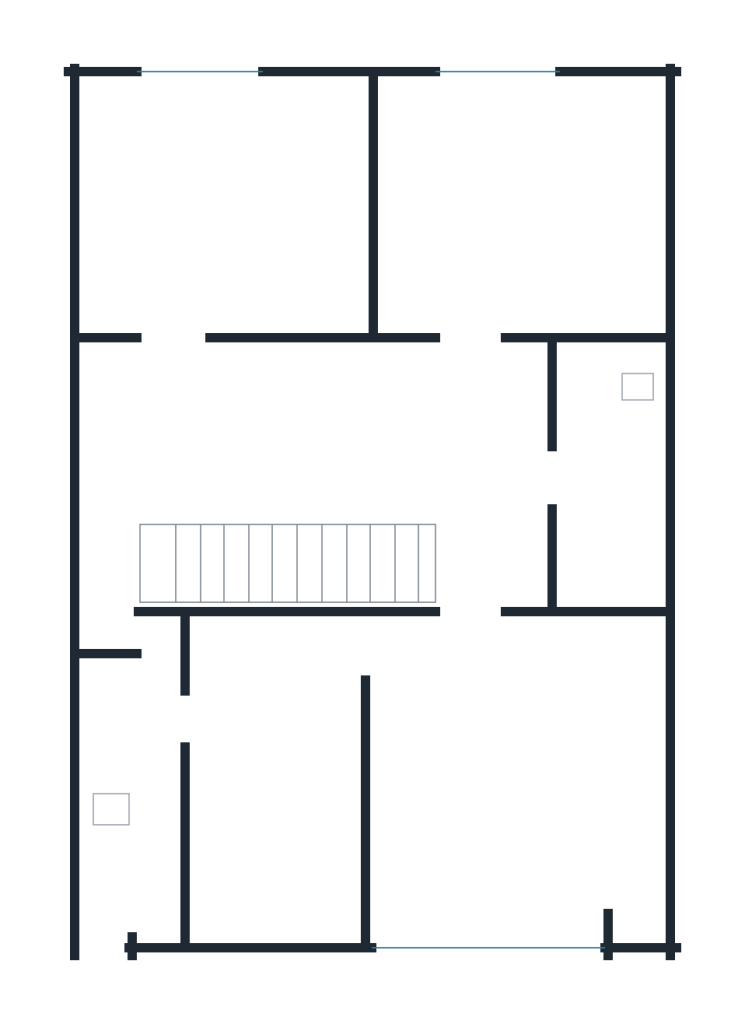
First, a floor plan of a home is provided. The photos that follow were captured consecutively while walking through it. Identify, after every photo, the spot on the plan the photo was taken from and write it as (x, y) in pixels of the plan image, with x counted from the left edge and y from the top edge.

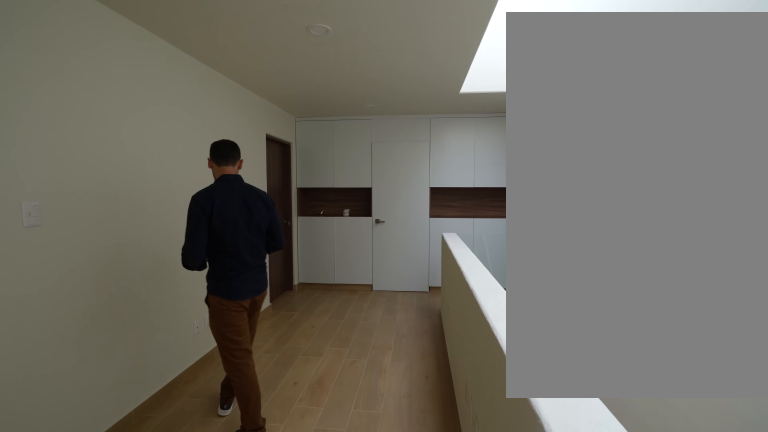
(105, 533)
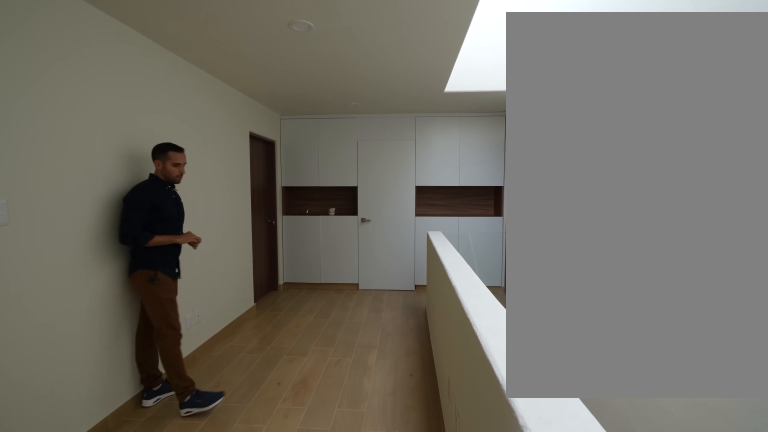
(105, 526)
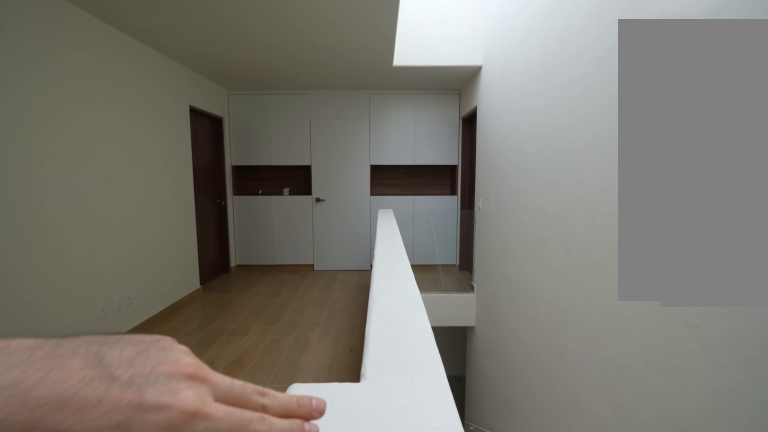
(106, 513)
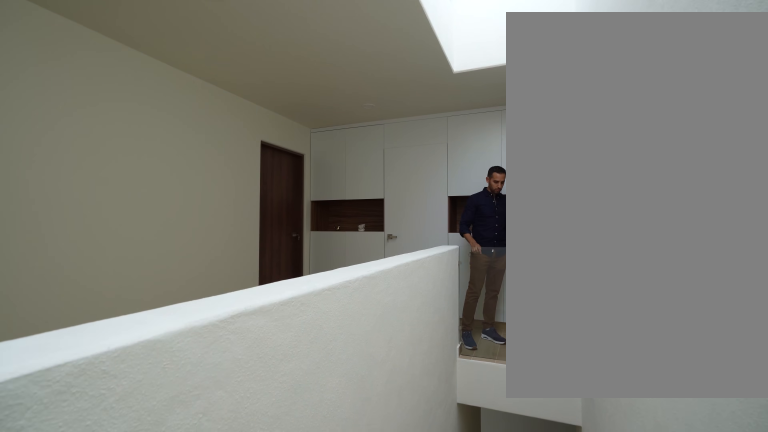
(140, 532)
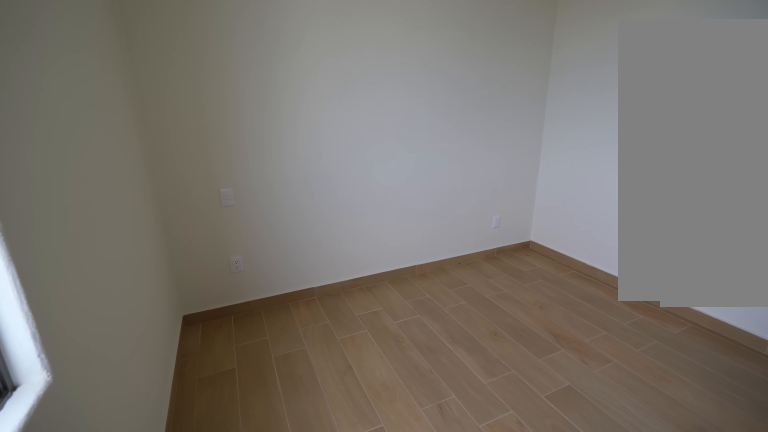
(452, 106)
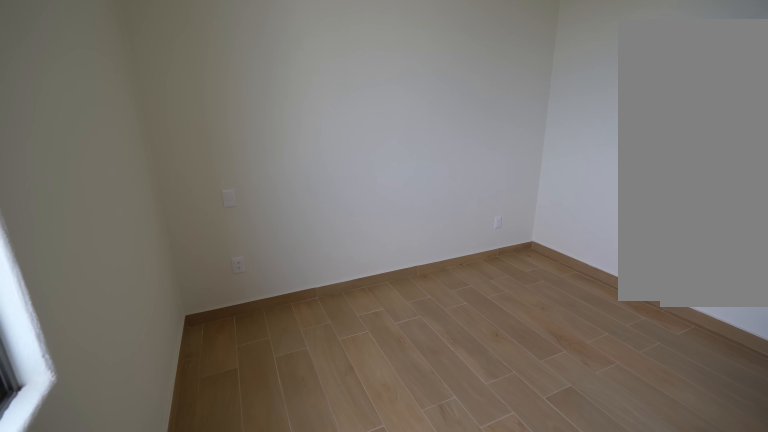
(452, 104)
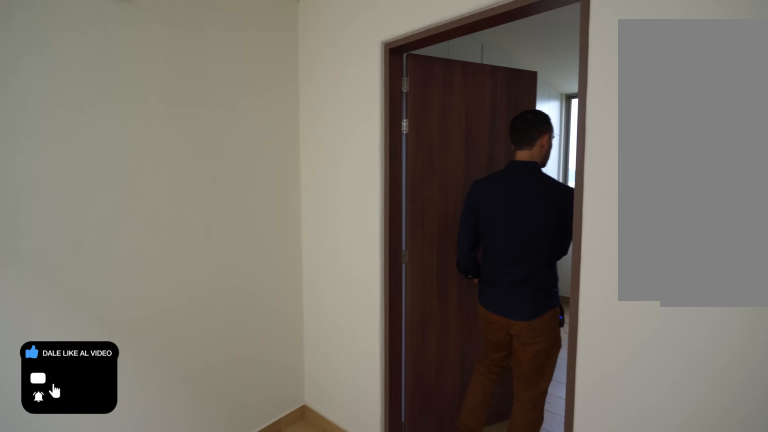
(196, 367)
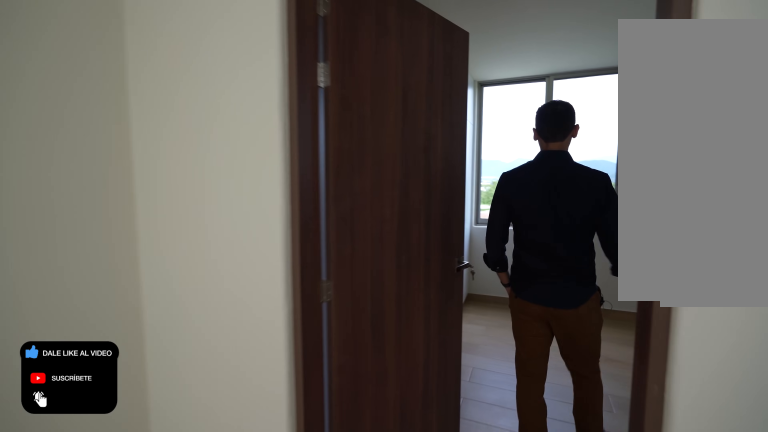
(192, 362)
